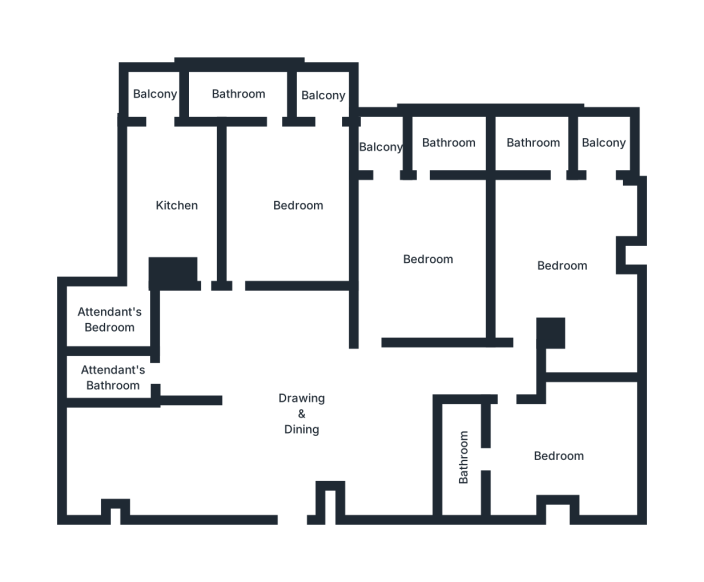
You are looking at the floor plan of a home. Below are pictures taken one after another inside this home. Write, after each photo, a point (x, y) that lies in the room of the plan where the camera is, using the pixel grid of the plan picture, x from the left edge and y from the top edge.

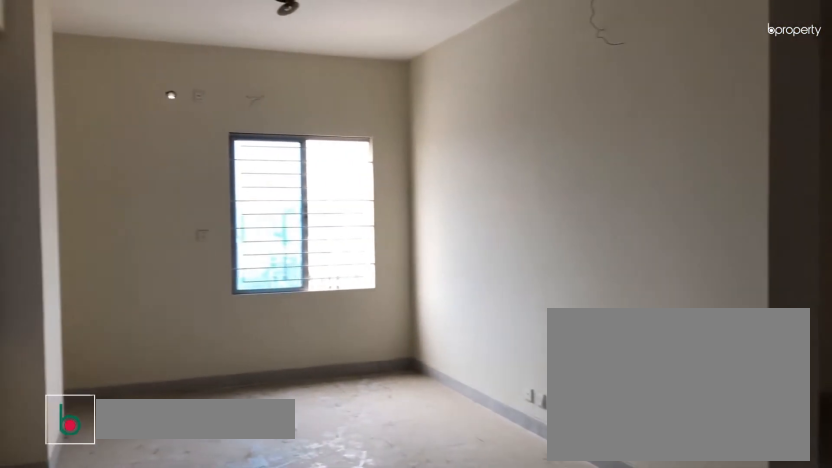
(212, 462)
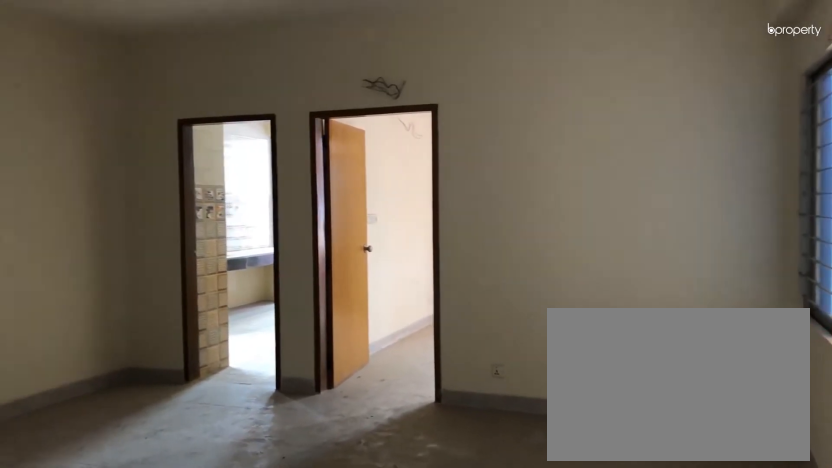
(302, 403)
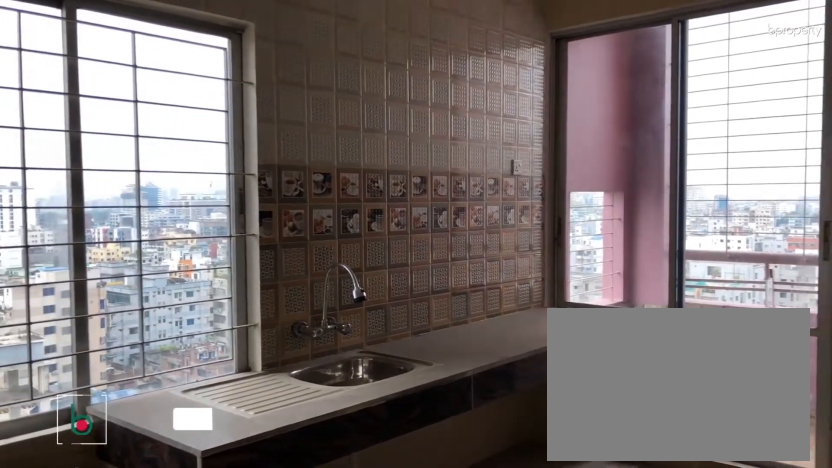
(175, 209)
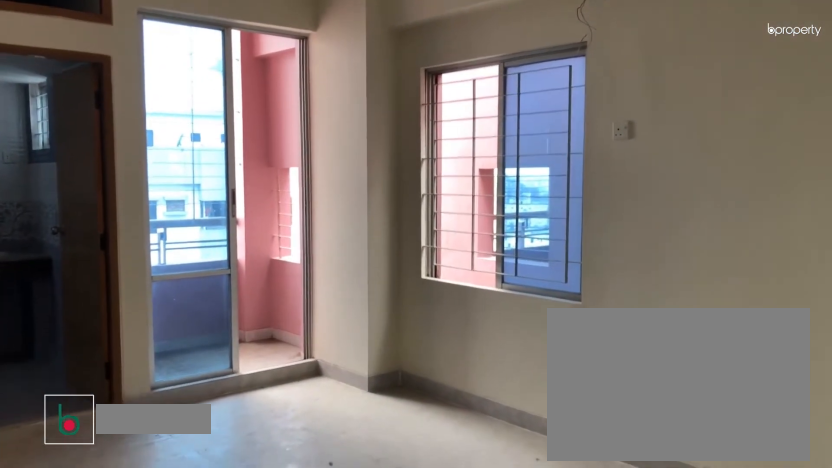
(296, 209)
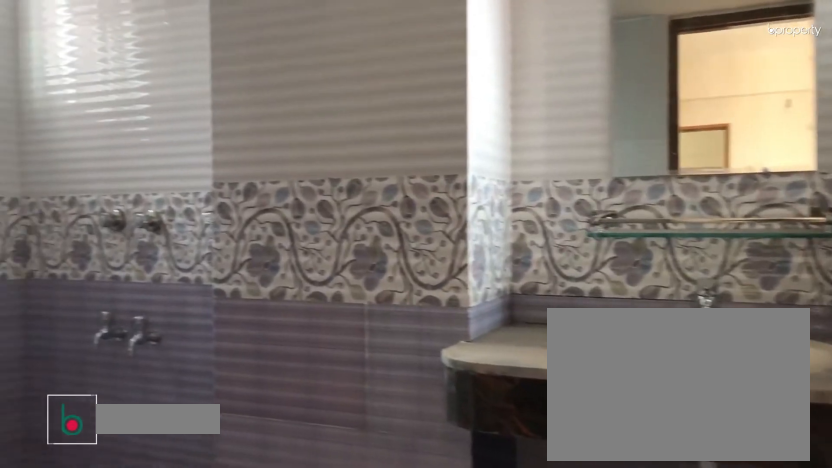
(235, 93)
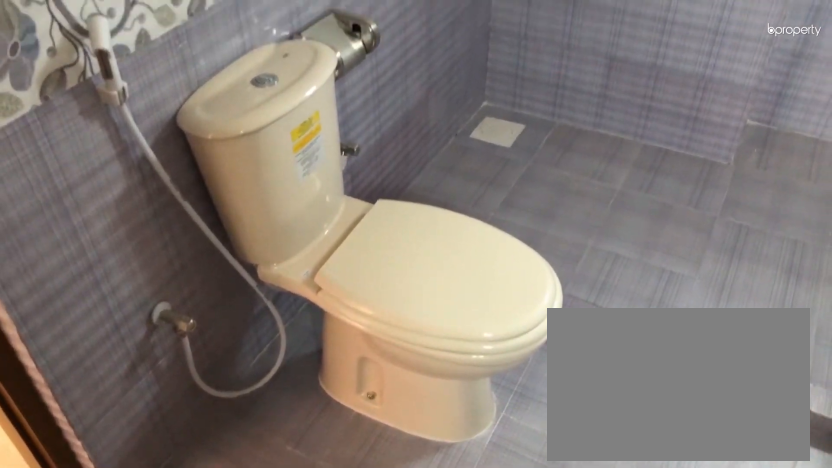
(235, 93)
